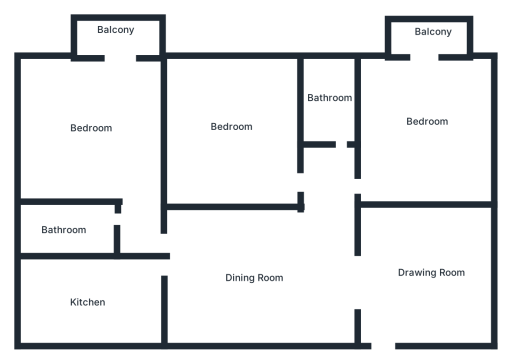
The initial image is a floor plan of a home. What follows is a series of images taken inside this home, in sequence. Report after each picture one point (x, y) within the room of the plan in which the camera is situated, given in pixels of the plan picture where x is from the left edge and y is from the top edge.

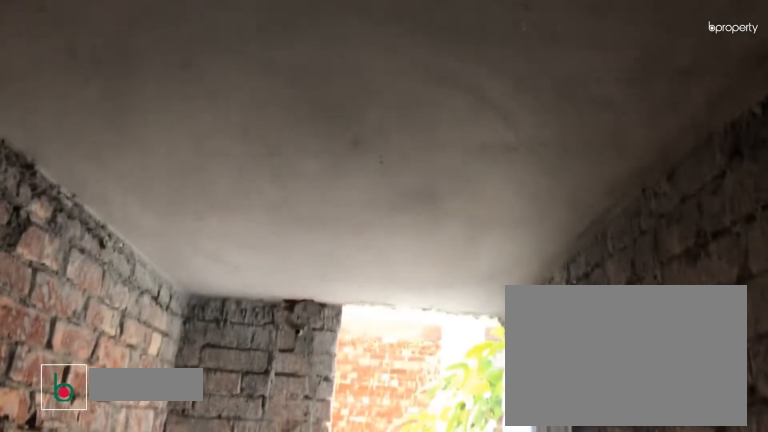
(66, 228)
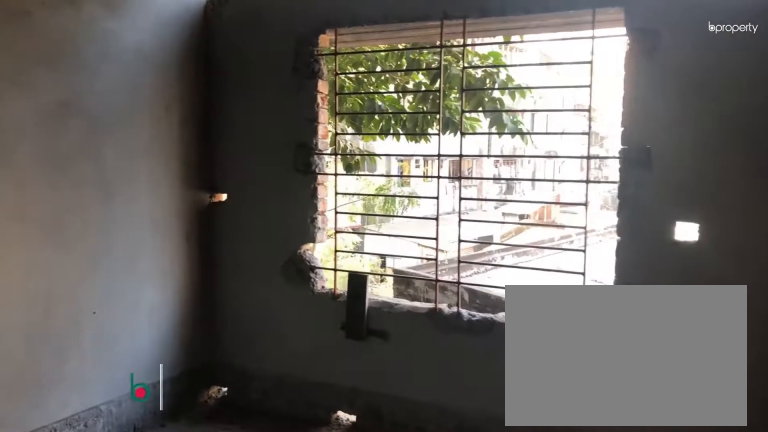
(287, 178)
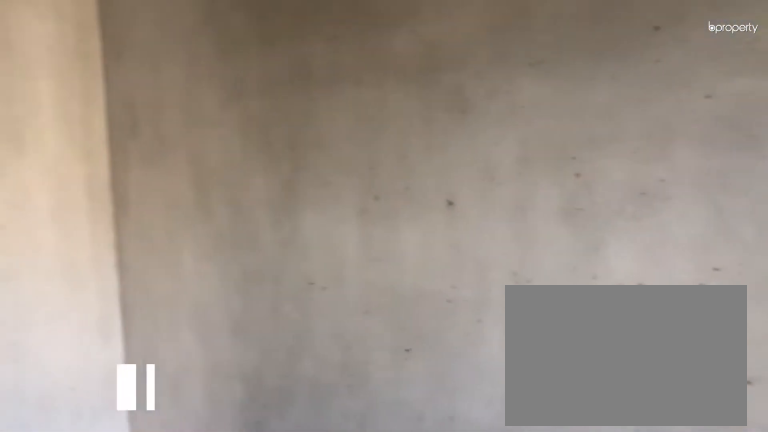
(233, 129)
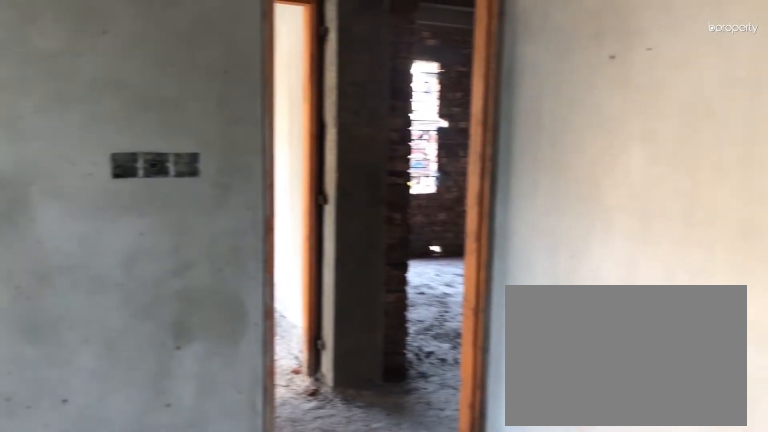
(233, 129)
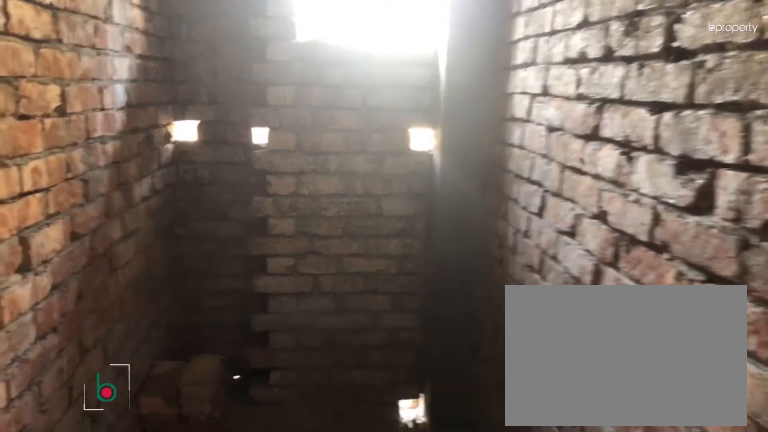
(328, 98)
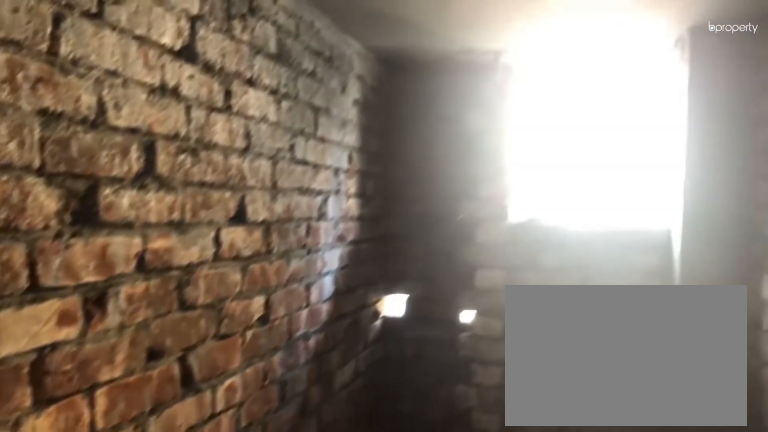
(328, 98)
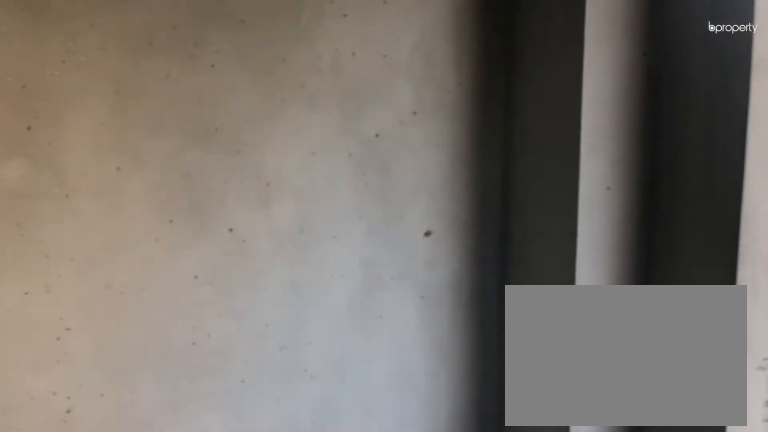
(421, 125)
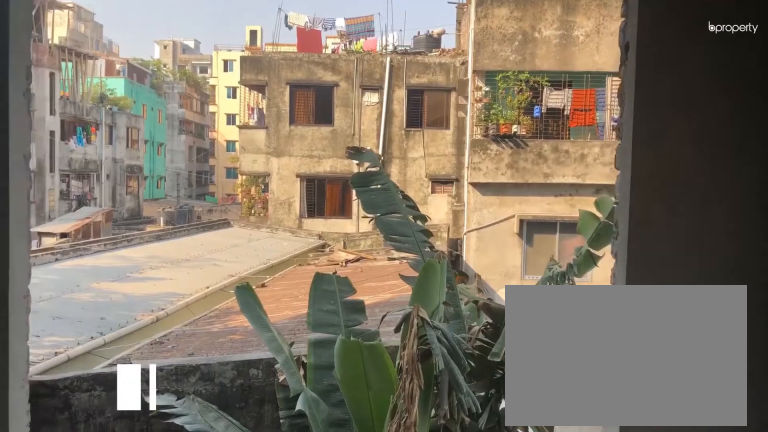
(424, 40)
